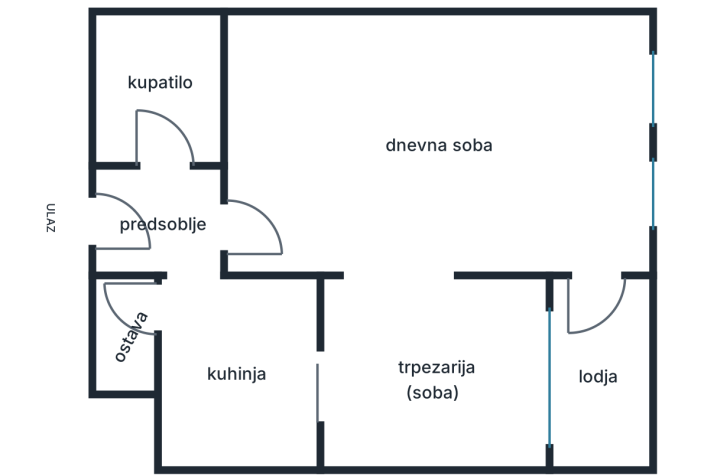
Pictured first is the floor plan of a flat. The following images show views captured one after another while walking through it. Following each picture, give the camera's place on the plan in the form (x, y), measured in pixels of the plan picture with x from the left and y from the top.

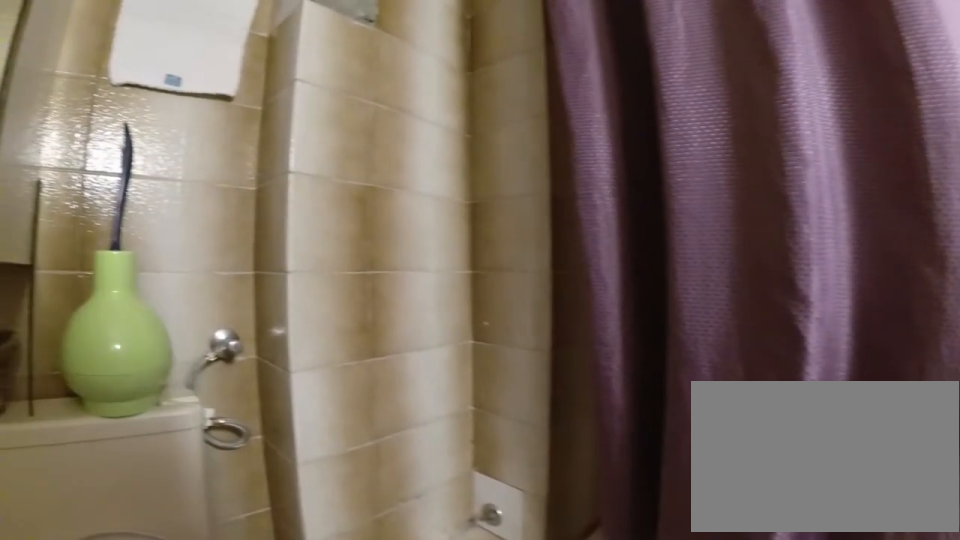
(178, 97)
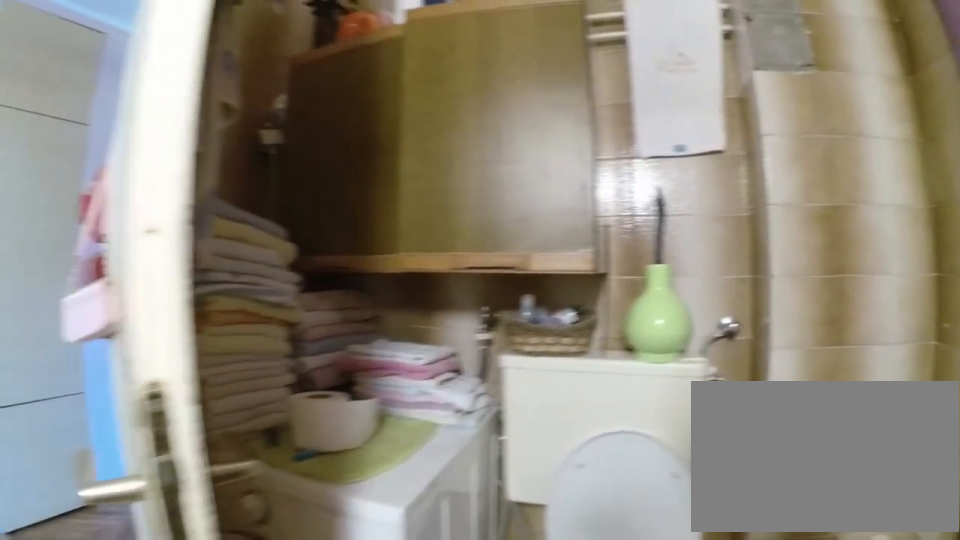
(177, 76)
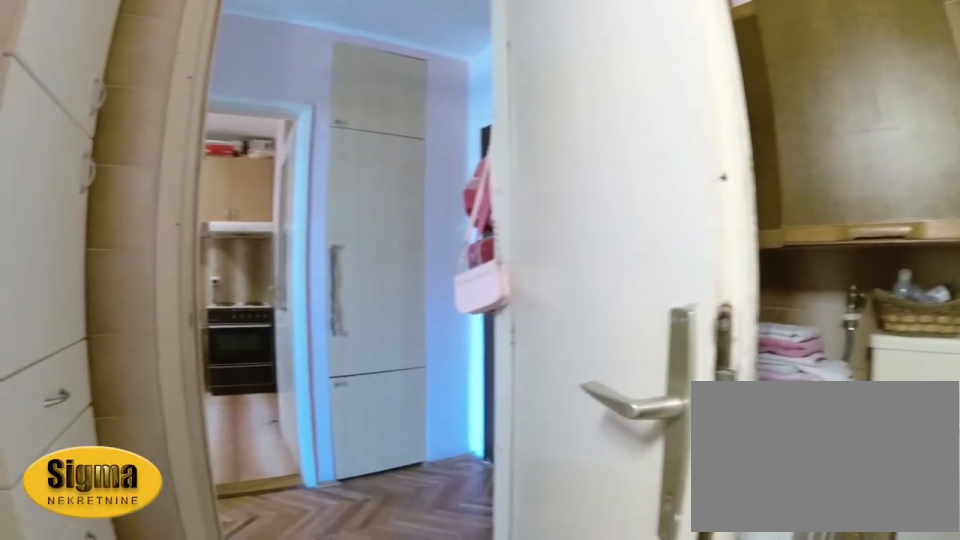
(165, 68)
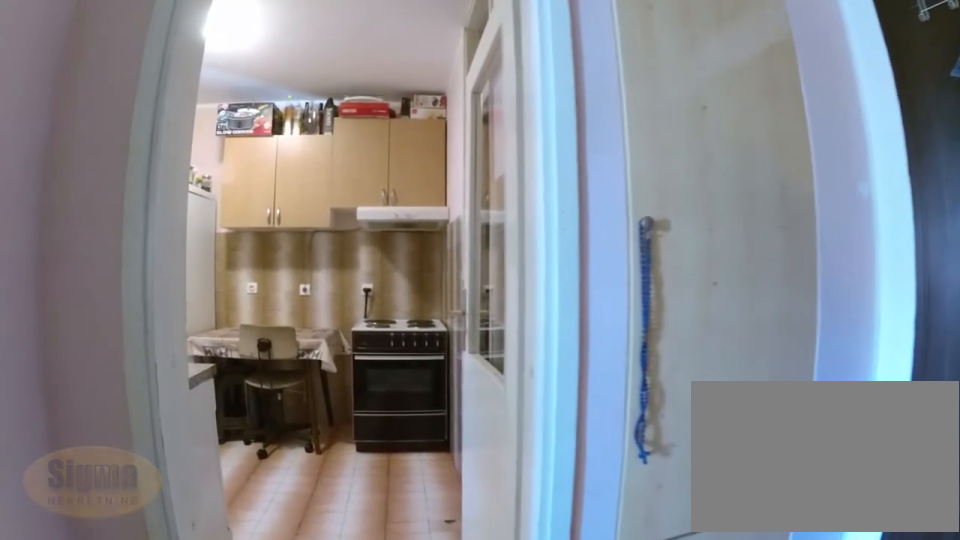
(160, 190)
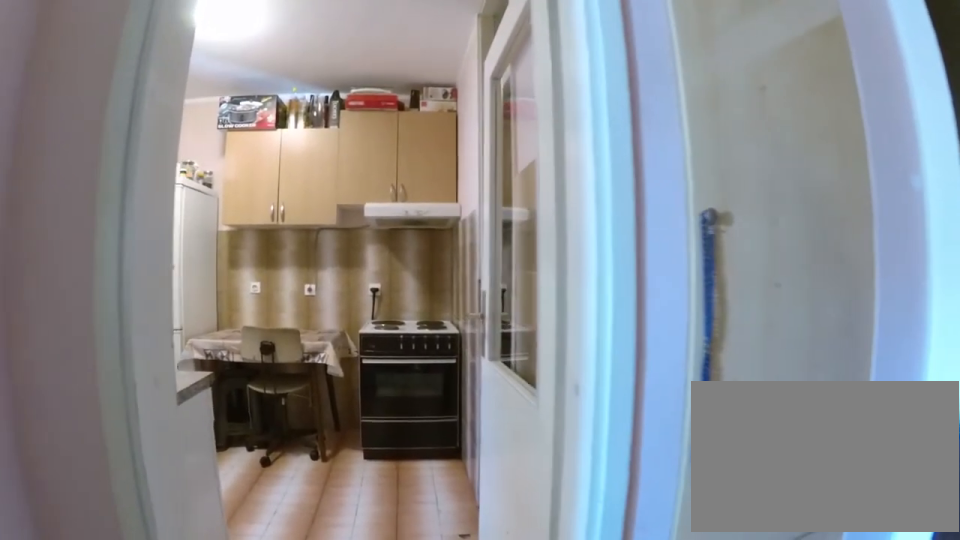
(161, 201)
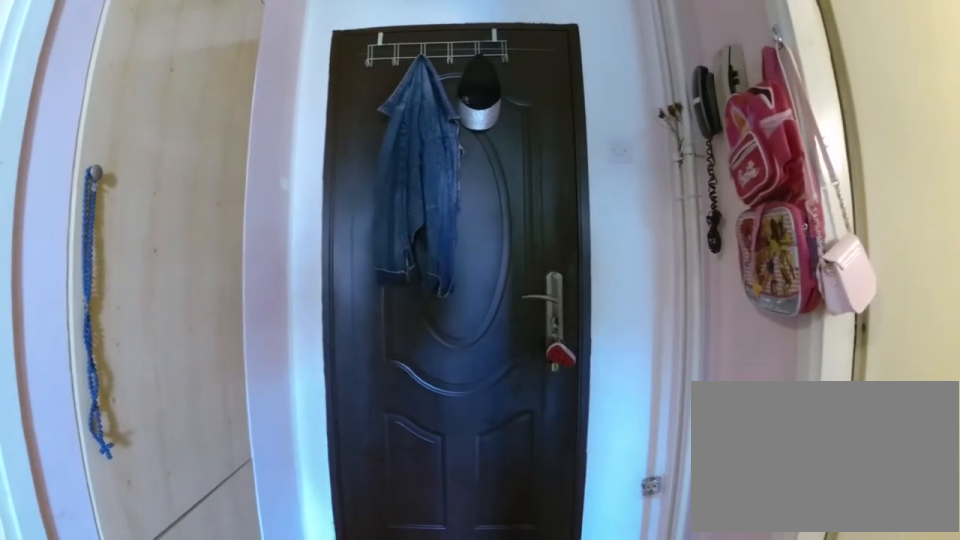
(179, 221)
